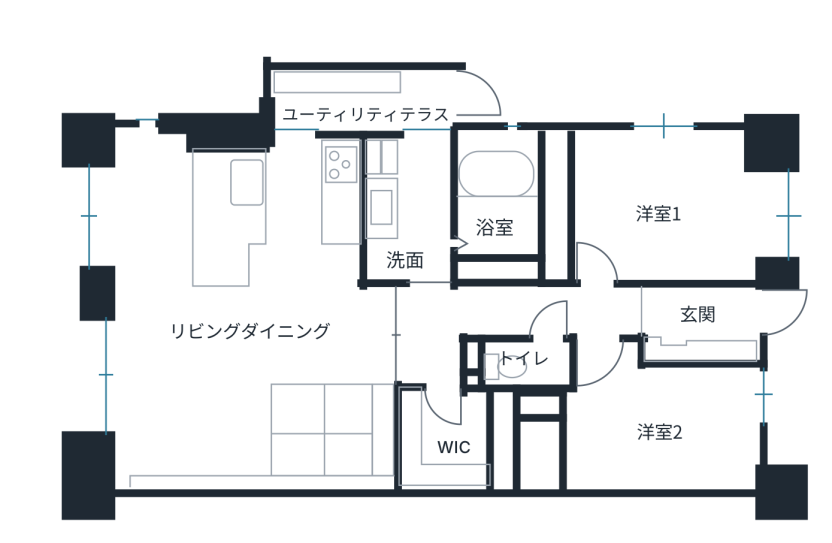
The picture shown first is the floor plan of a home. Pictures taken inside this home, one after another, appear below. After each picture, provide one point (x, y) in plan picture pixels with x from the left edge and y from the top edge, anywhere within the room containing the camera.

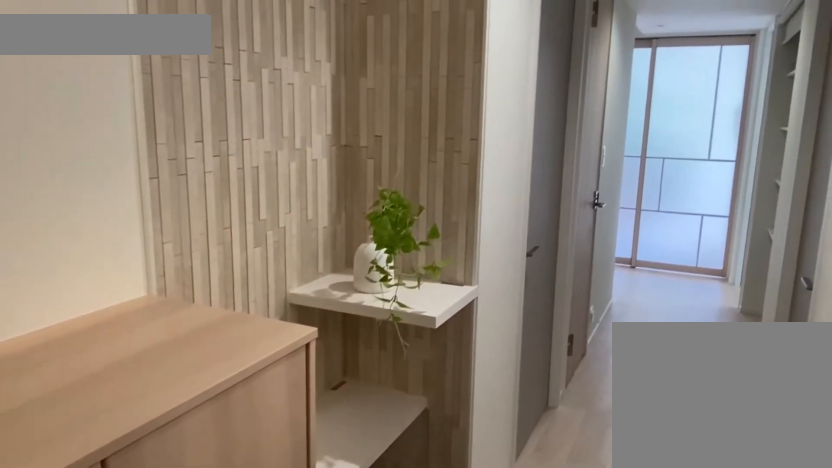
(720, 316)
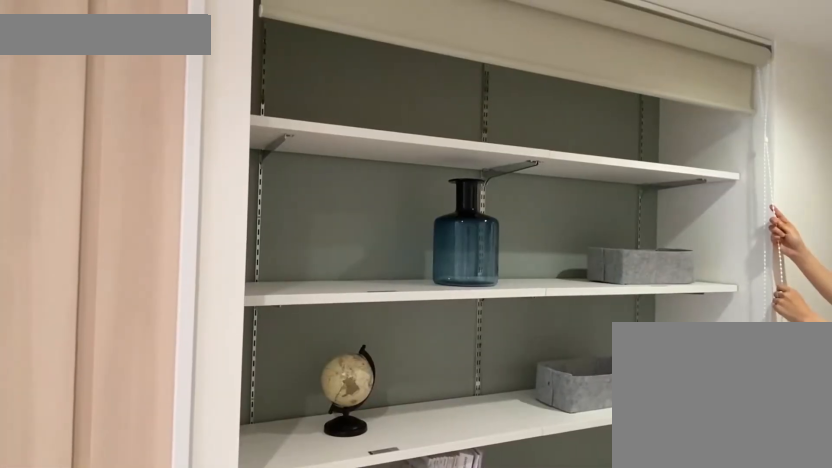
(517, 309)
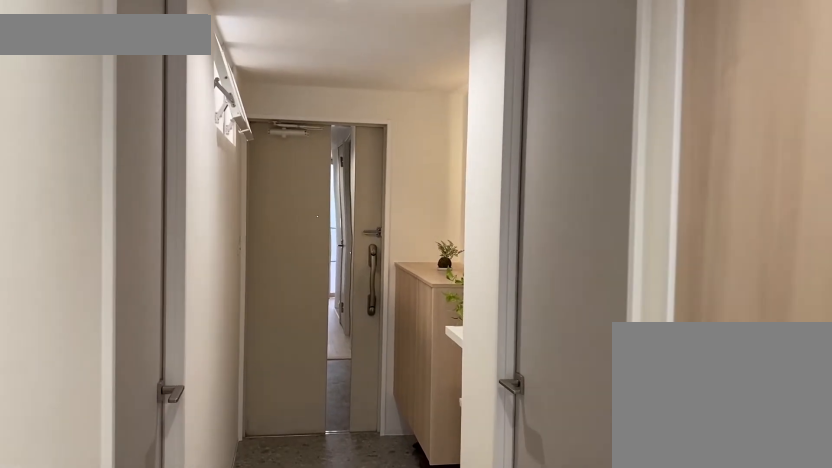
(517, 308)
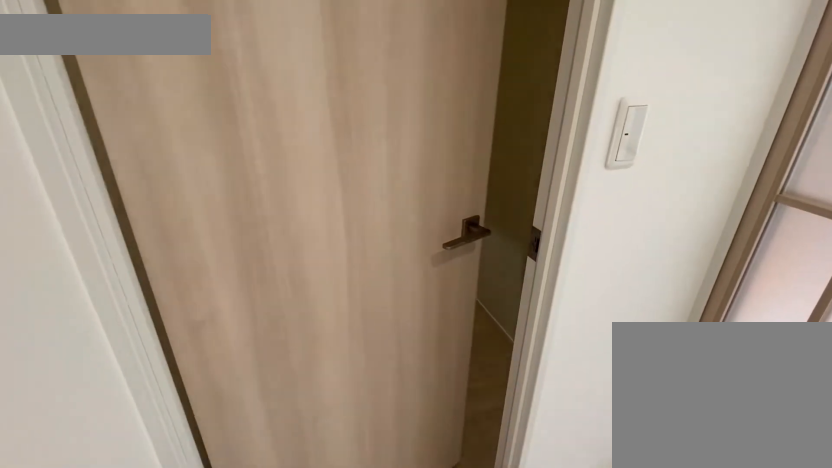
(459, 429)
